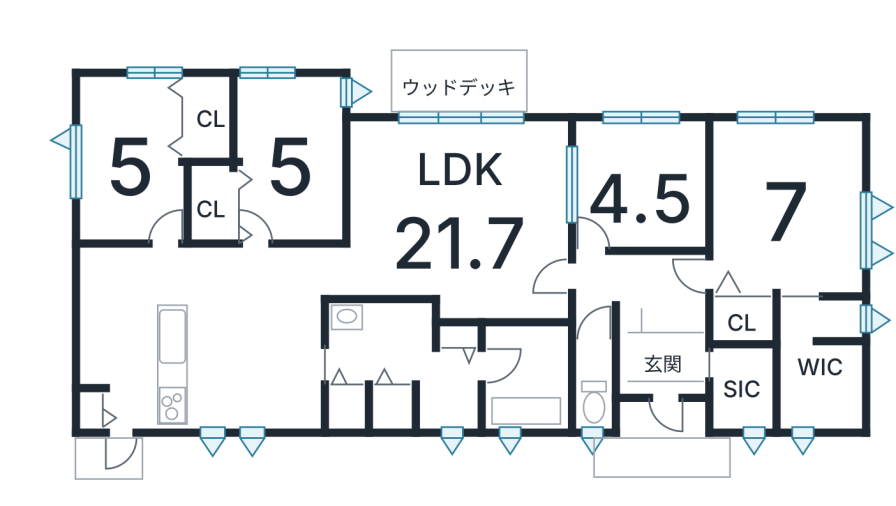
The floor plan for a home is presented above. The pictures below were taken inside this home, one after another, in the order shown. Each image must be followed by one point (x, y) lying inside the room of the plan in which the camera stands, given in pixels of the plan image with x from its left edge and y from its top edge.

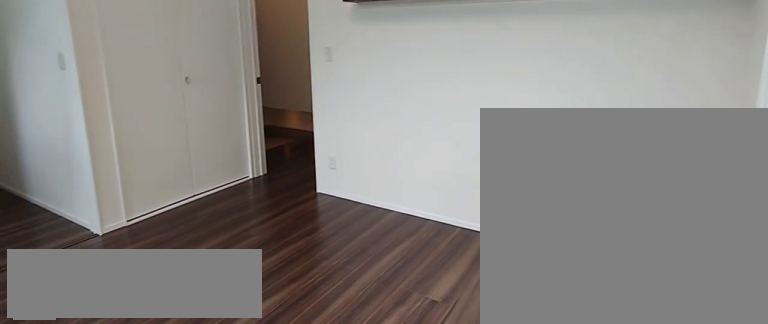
(781, 237)
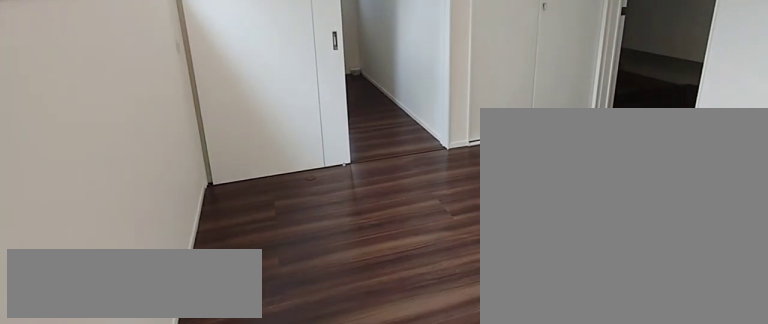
(781, 237)
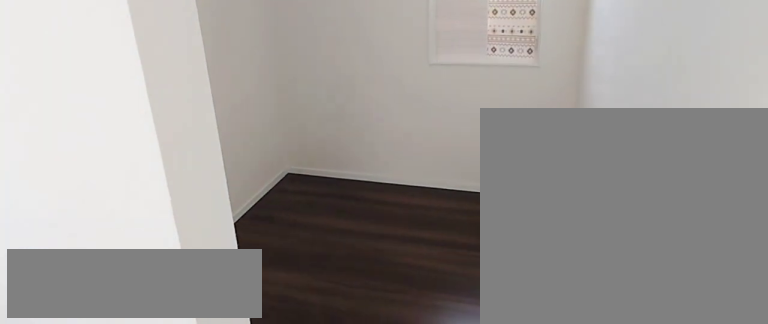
(821, 374)
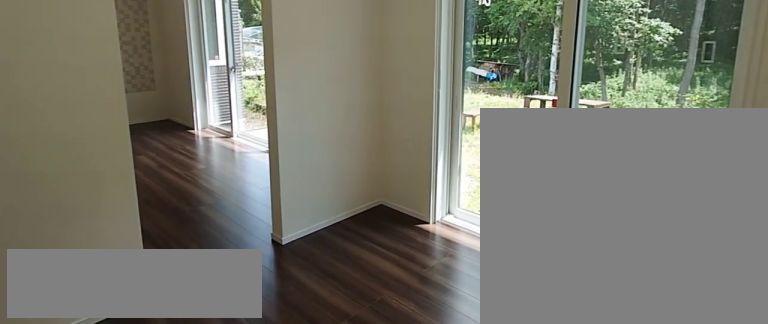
(646, 191)
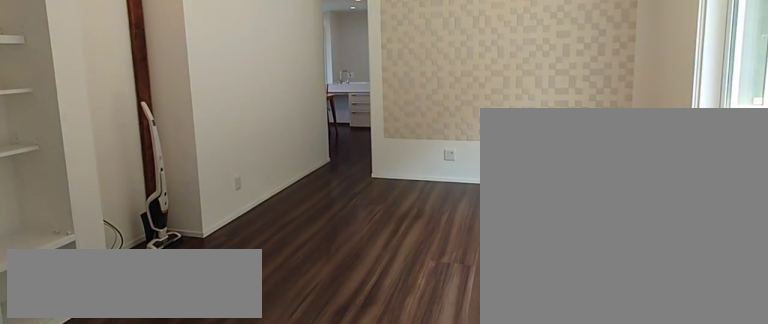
(461, 221)
